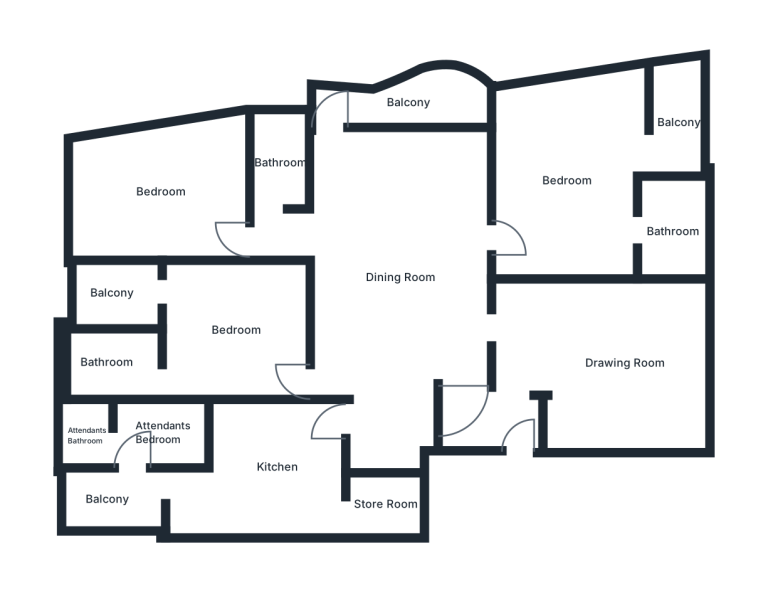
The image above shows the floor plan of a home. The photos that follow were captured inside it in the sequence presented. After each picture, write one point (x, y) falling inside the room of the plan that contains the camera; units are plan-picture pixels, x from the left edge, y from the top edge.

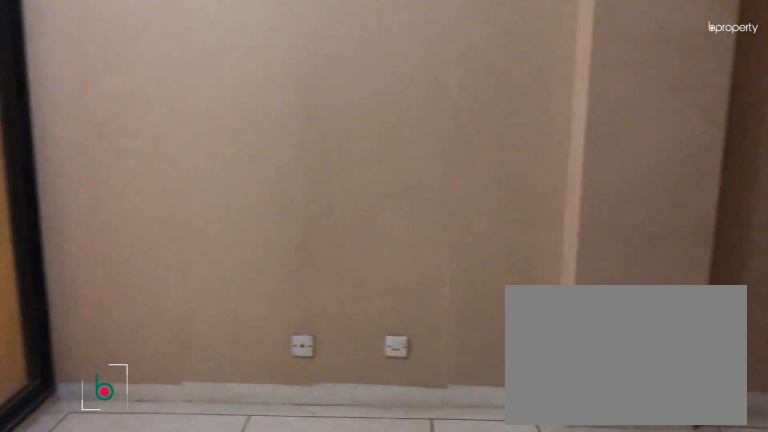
(237, 330)
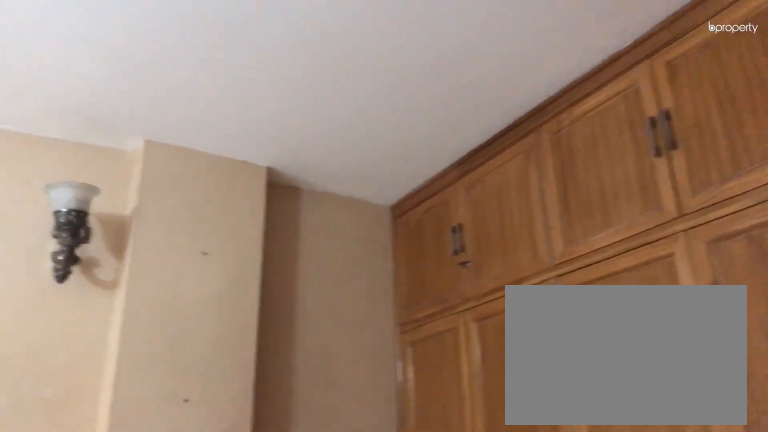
(237, 330)
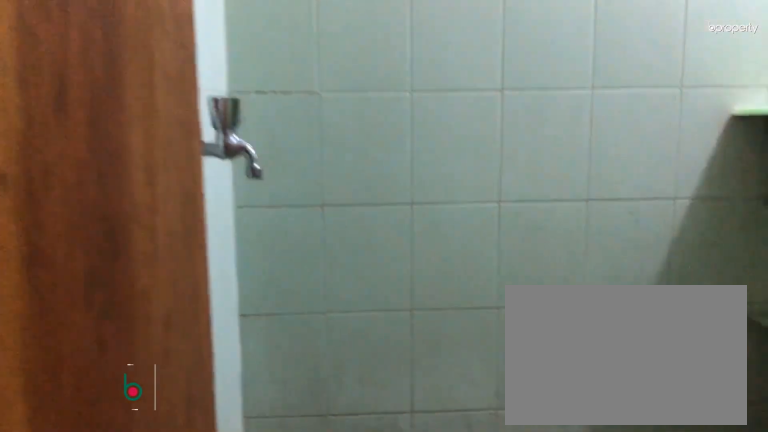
(104, 362)
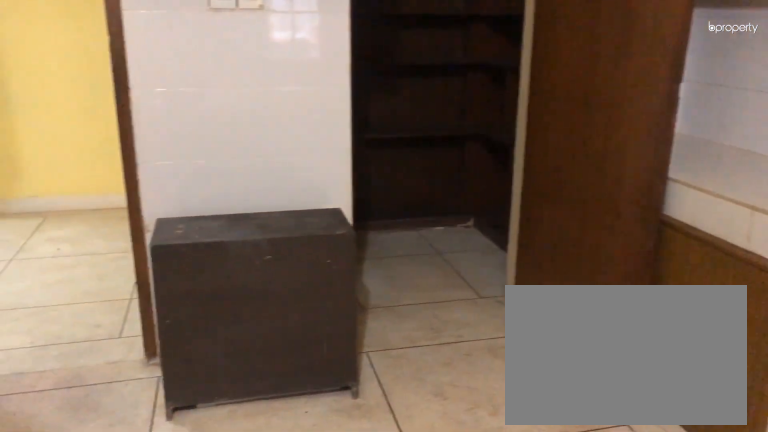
(277, 467)
